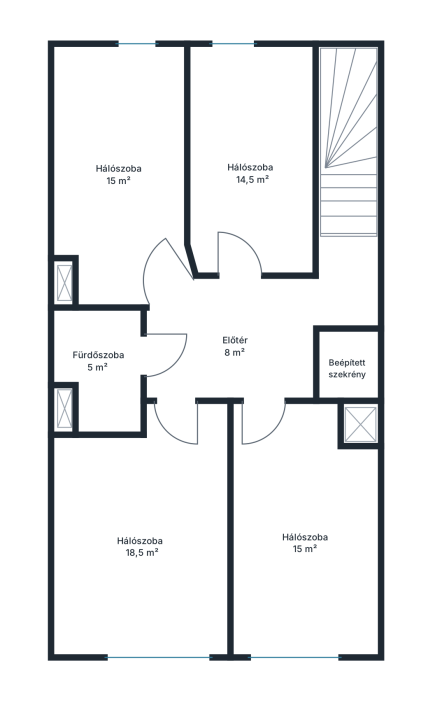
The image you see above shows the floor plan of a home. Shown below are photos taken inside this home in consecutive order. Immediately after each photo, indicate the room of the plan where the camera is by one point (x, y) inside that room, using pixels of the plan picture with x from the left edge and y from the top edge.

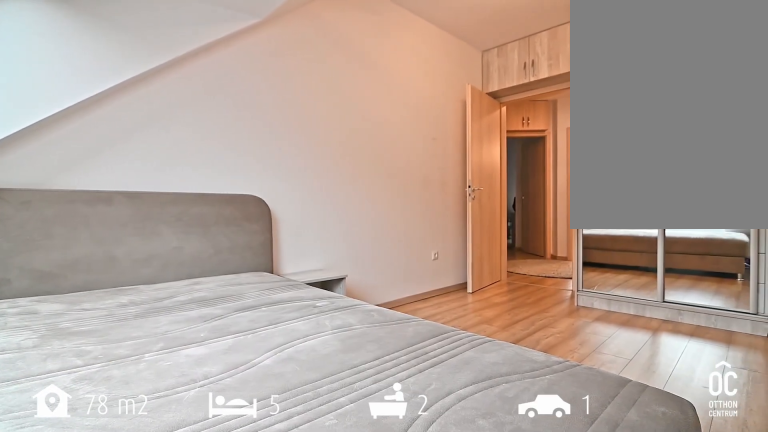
(310, 545)
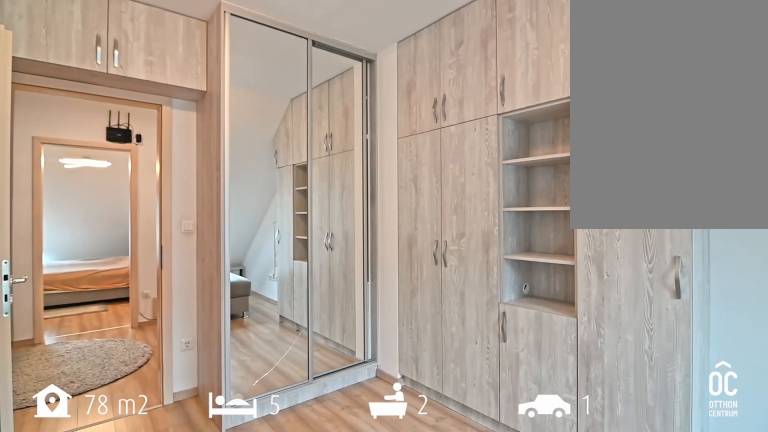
(310, 544)
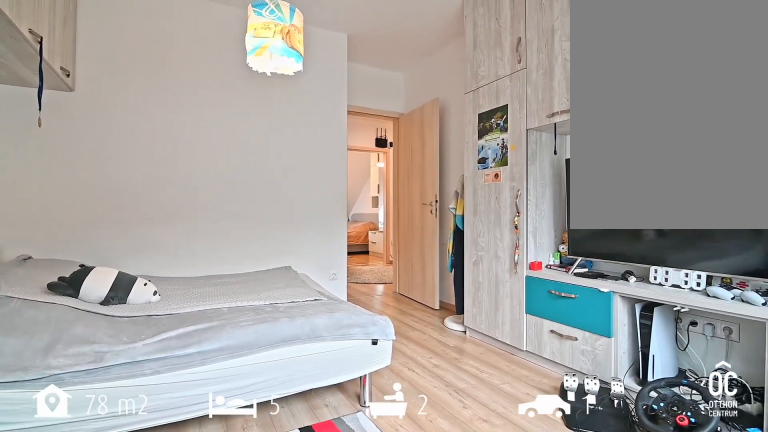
(140, 544)
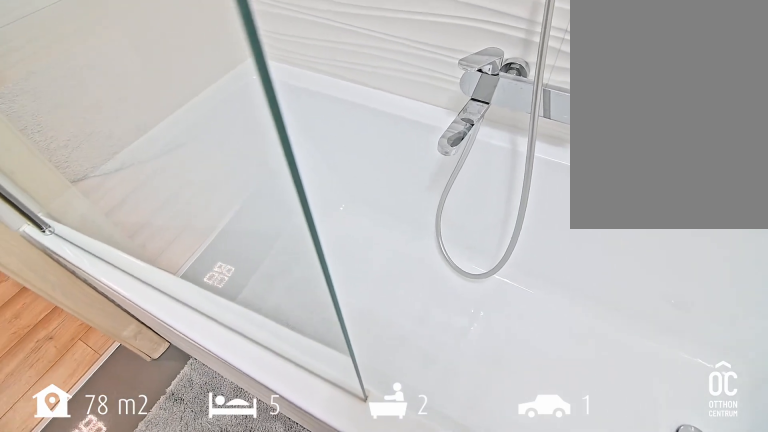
(99, 363)
